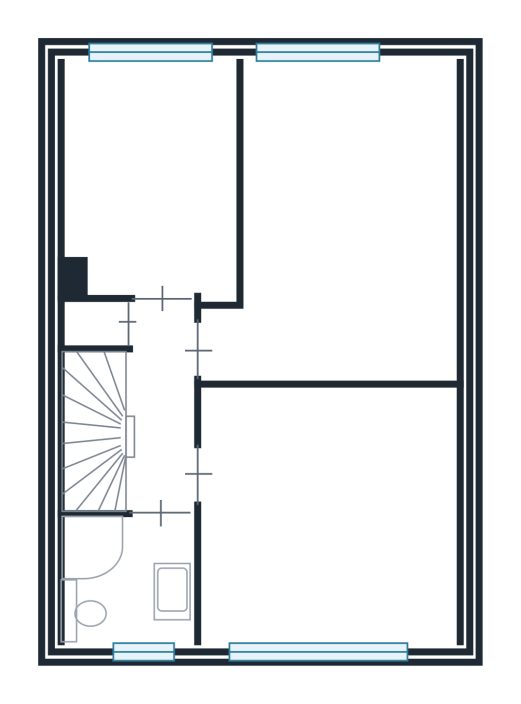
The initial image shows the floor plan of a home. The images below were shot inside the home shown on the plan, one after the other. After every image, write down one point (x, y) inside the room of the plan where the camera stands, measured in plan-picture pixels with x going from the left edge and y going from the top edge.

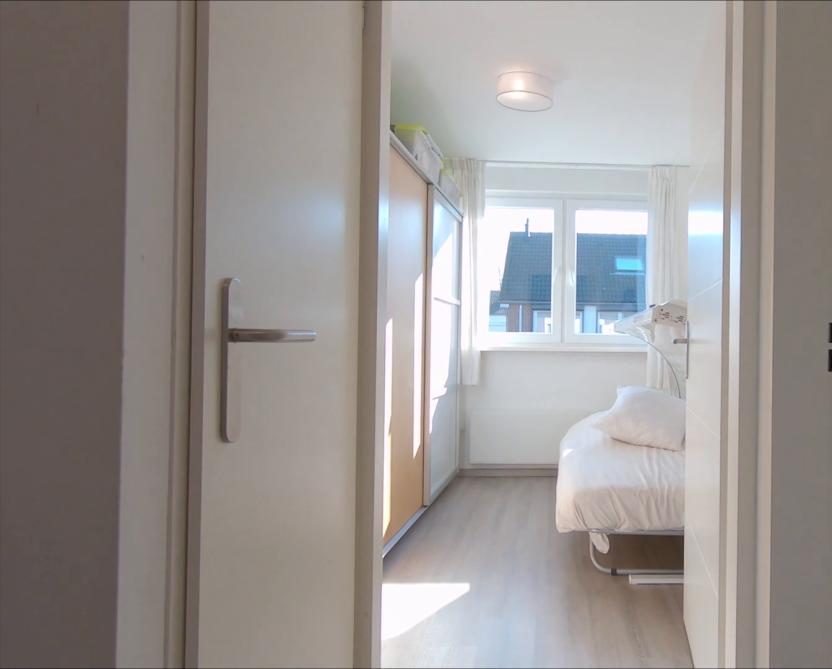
(159, 407)
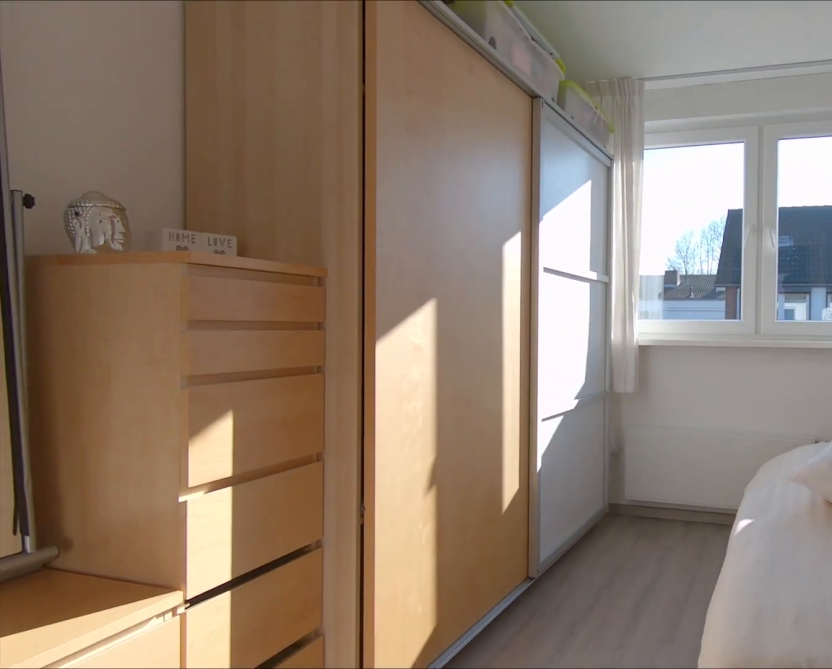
(149, 176)
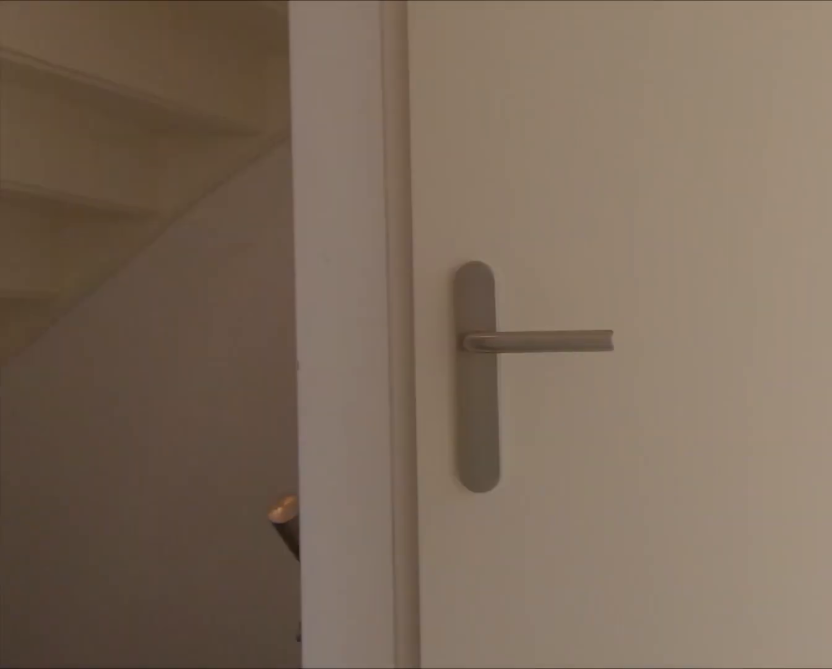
(159, 406)
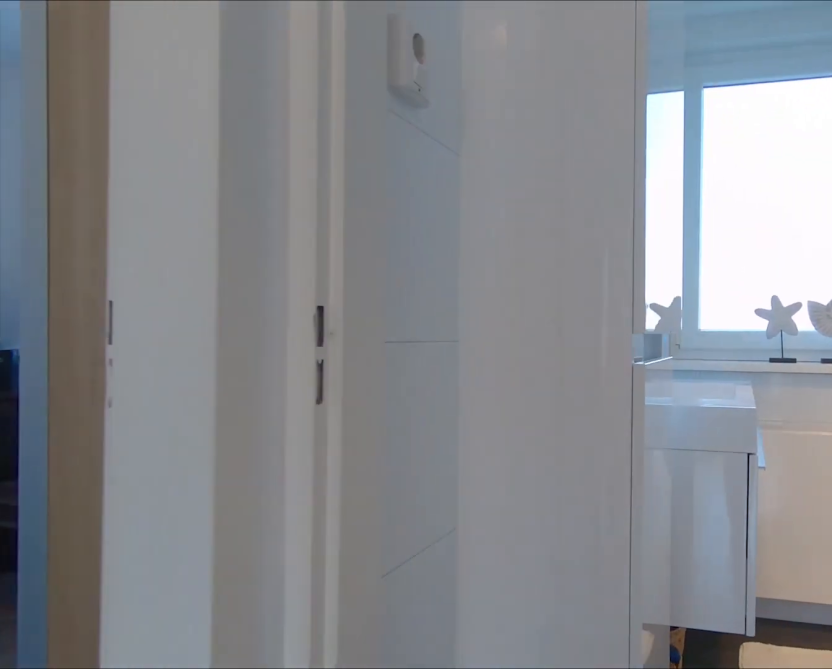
(159, 406)
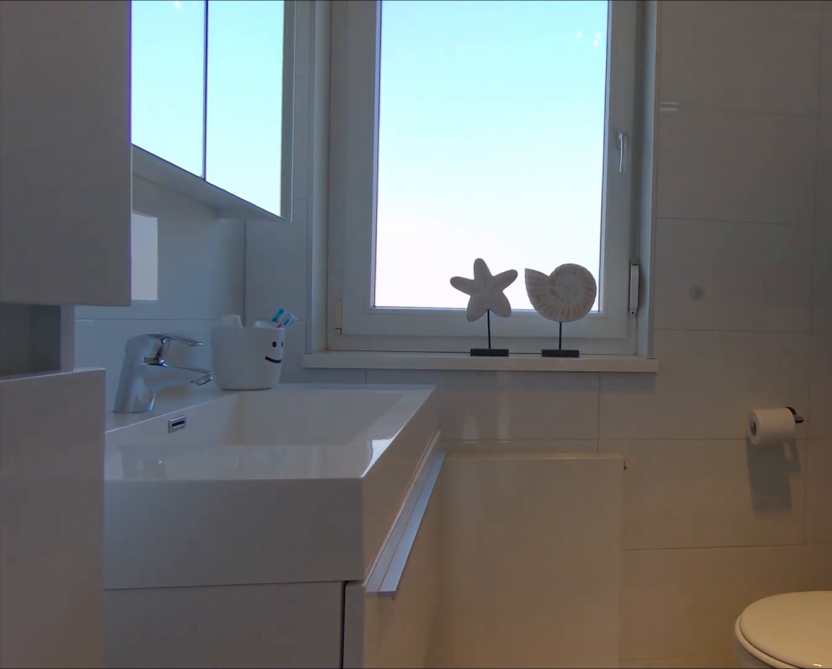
(136, 582)
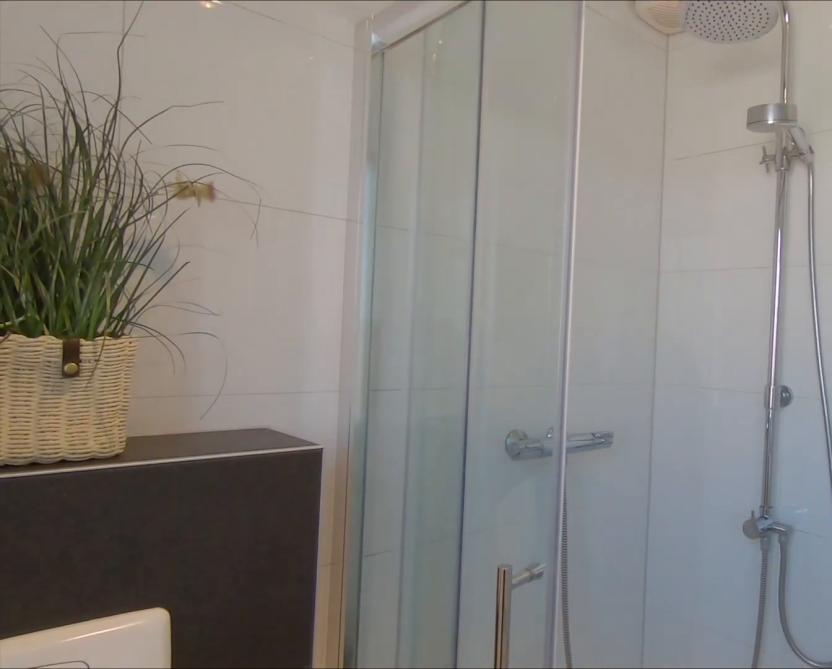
(136, 582)
